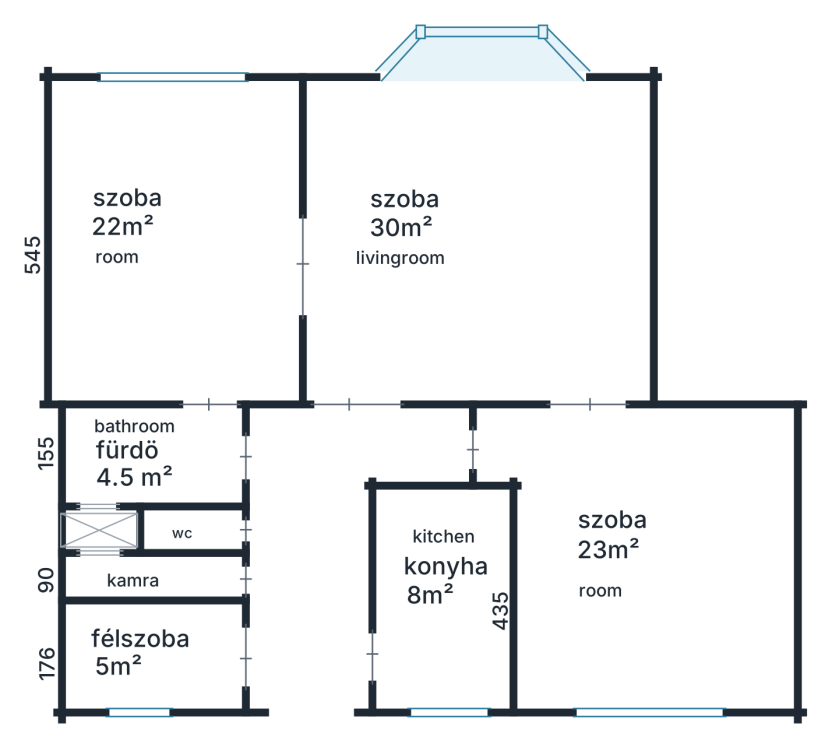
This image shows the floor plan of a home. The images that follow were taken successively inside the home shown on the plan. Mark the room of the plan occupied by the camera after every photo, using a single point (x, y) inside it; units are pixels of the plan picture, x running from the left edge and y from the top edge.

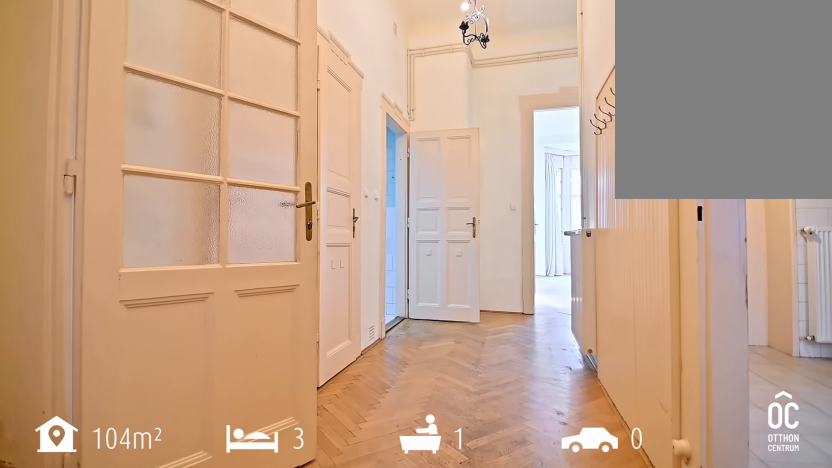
(307, 488)
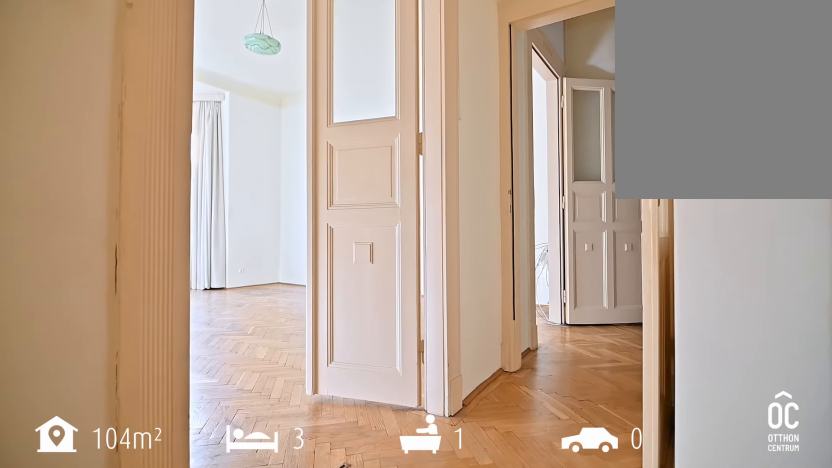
(307, 488)
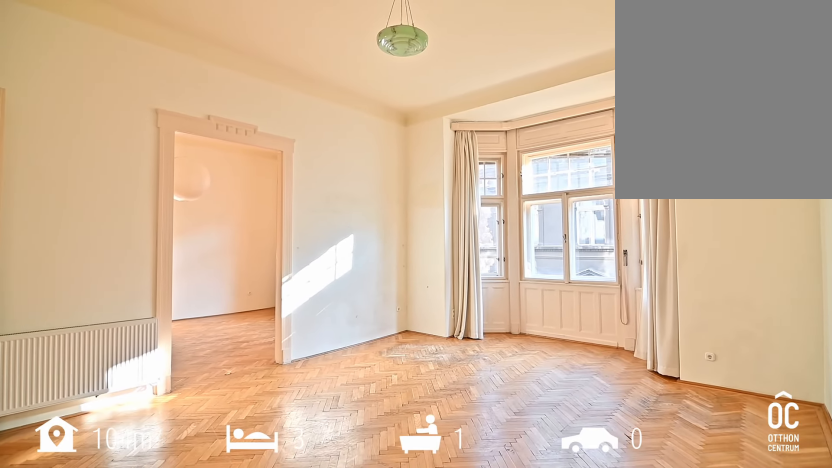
(475, 228)
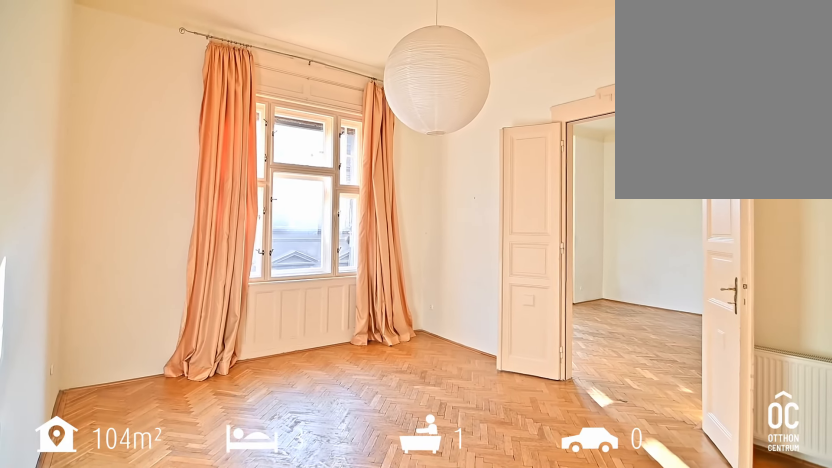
(167, 248)
